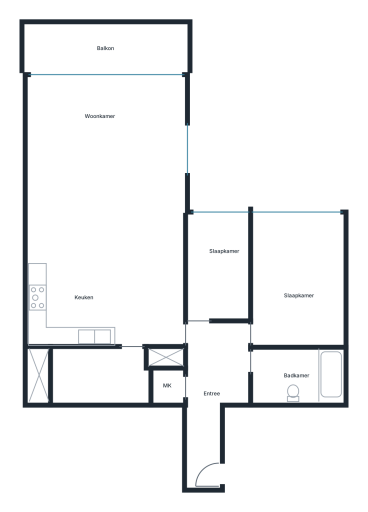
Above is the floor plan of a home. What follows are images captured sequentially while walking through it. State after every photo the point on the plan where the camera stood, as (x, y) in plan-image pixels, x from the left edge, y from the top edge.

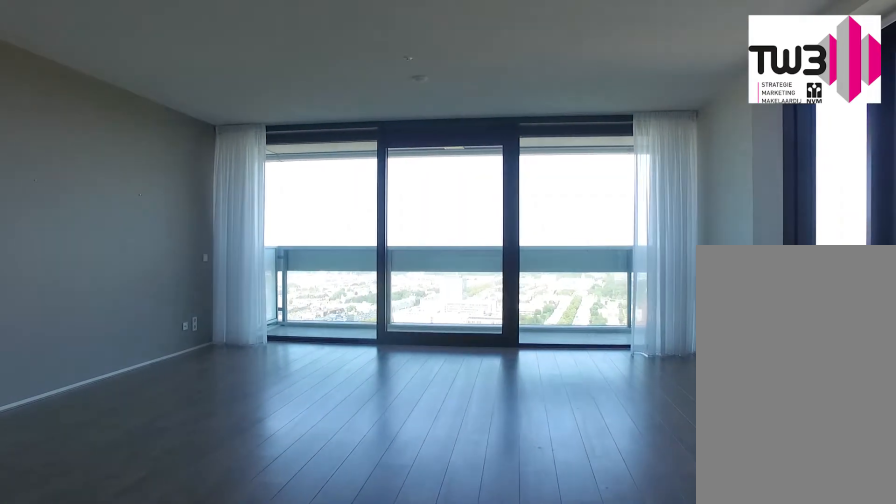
(127, 225)
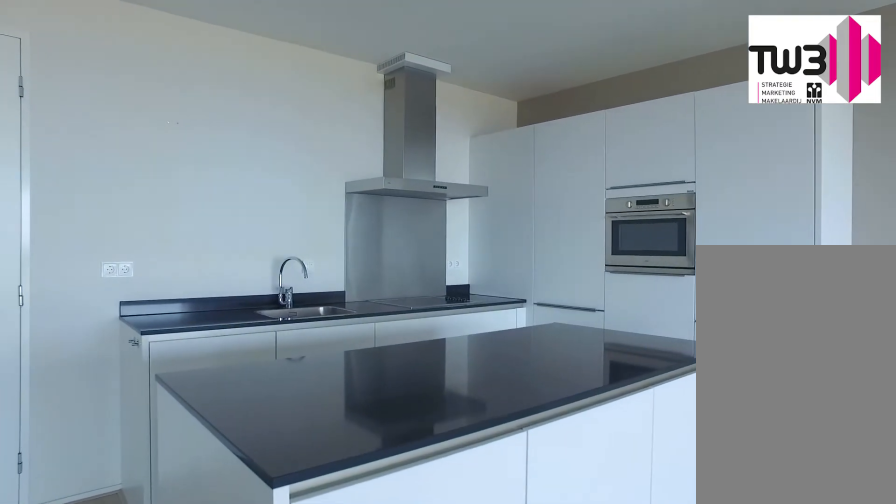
(155, 223)
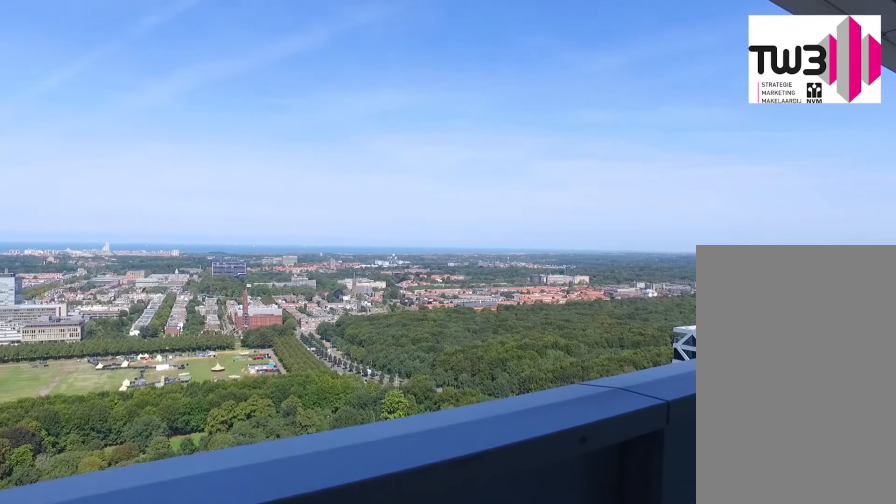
(92, 34)
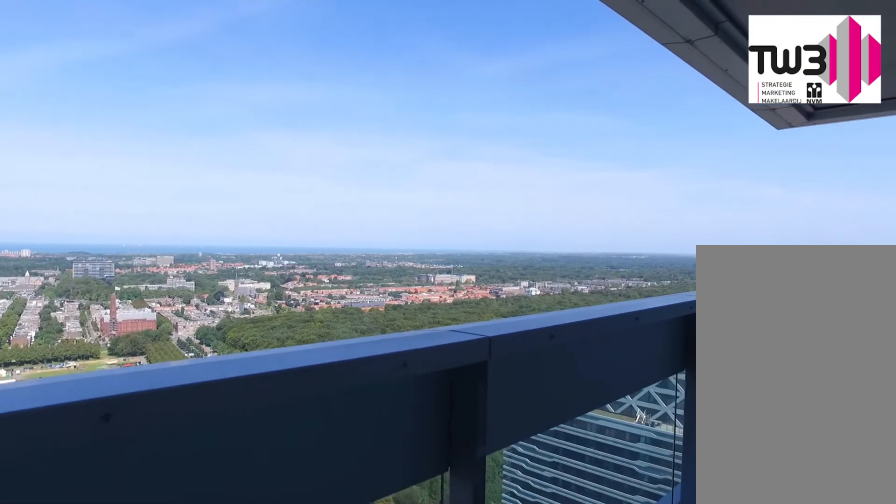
(90, 34)
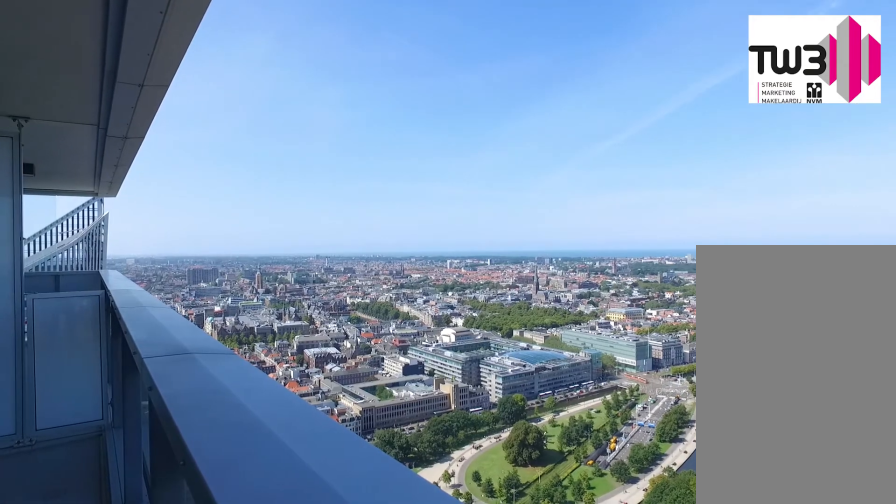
(140, 34)
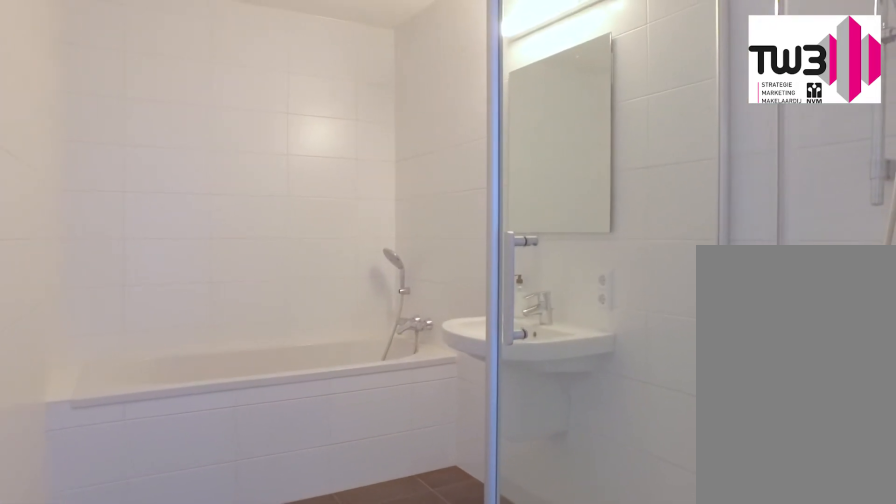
(255, 364)
